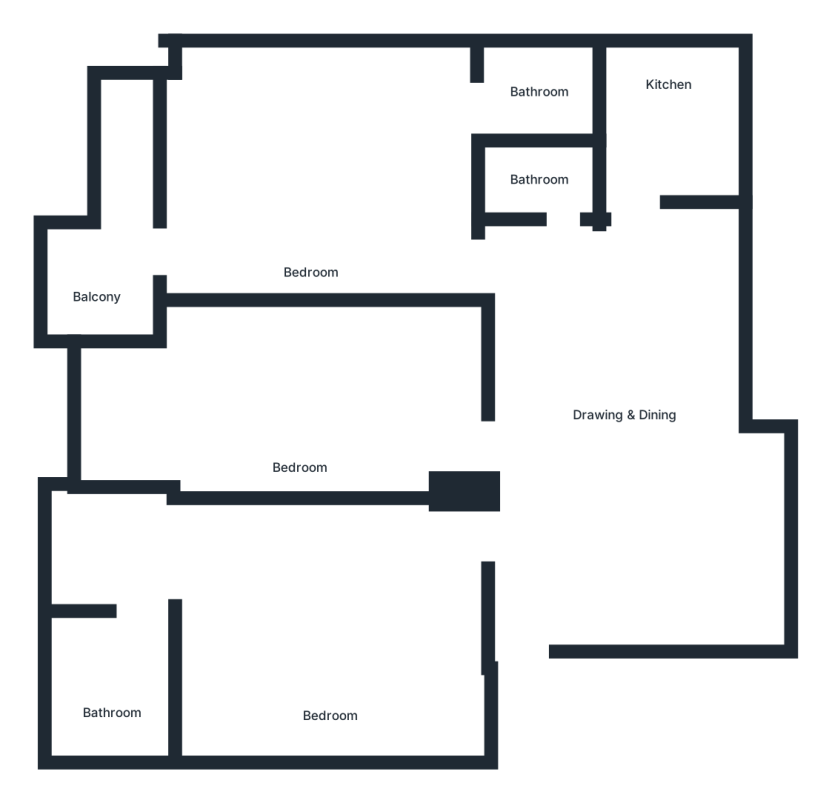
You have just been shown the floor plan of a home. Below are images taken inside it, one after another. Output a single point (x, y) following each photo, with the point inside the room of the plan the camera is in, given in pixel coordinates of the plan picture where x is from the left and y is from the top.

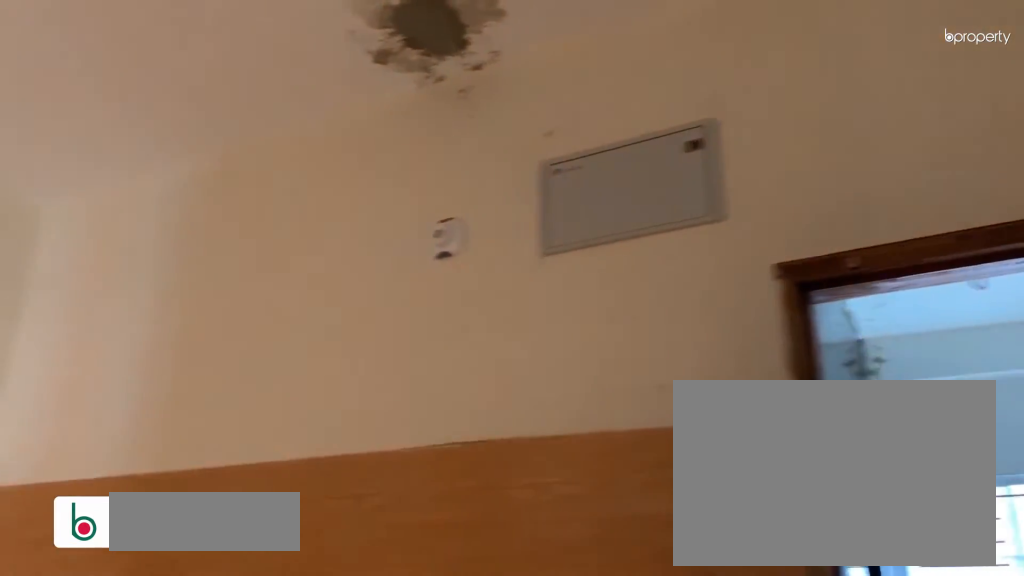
(636, 407)
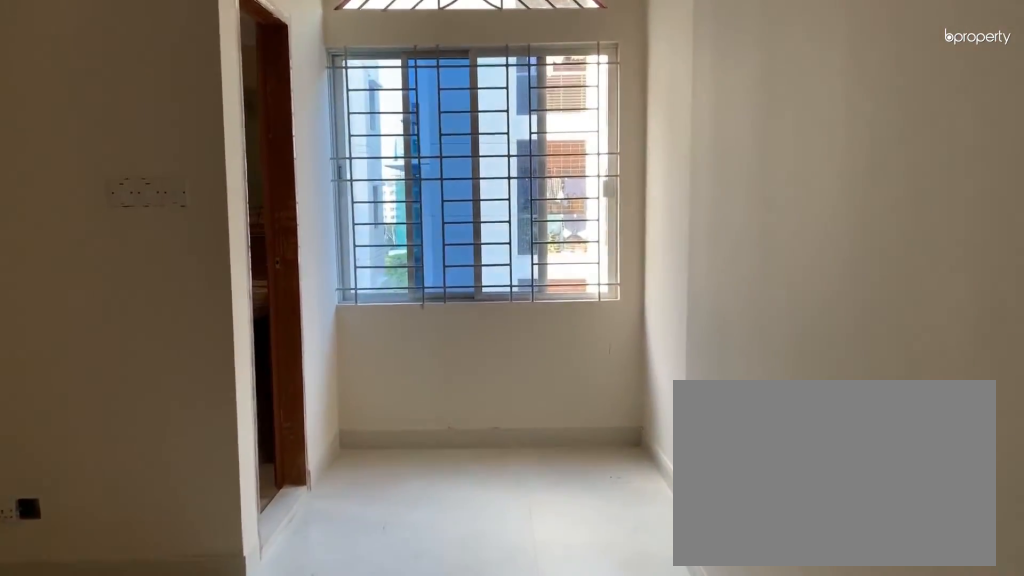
(330, 629)
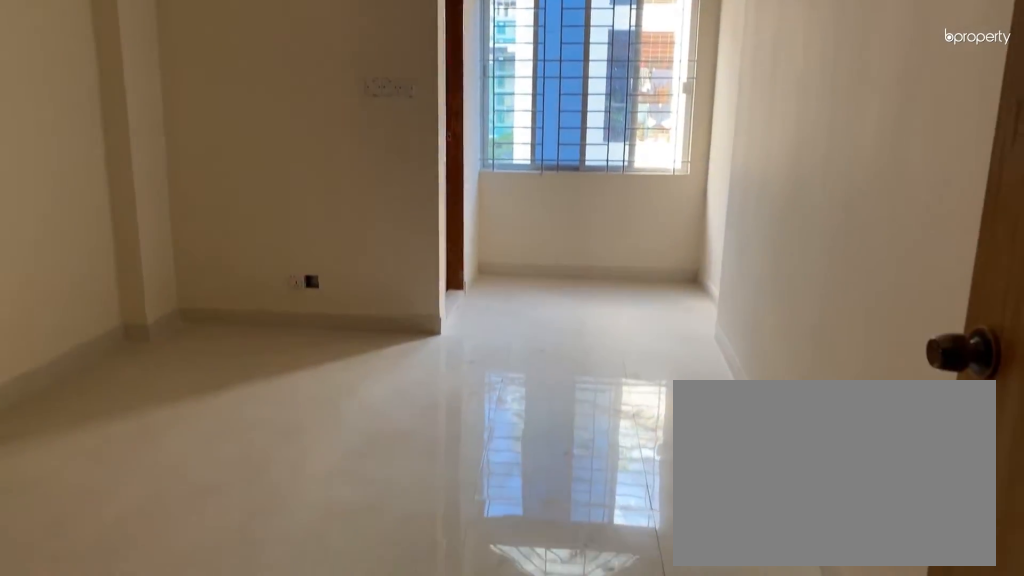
(330, 629)
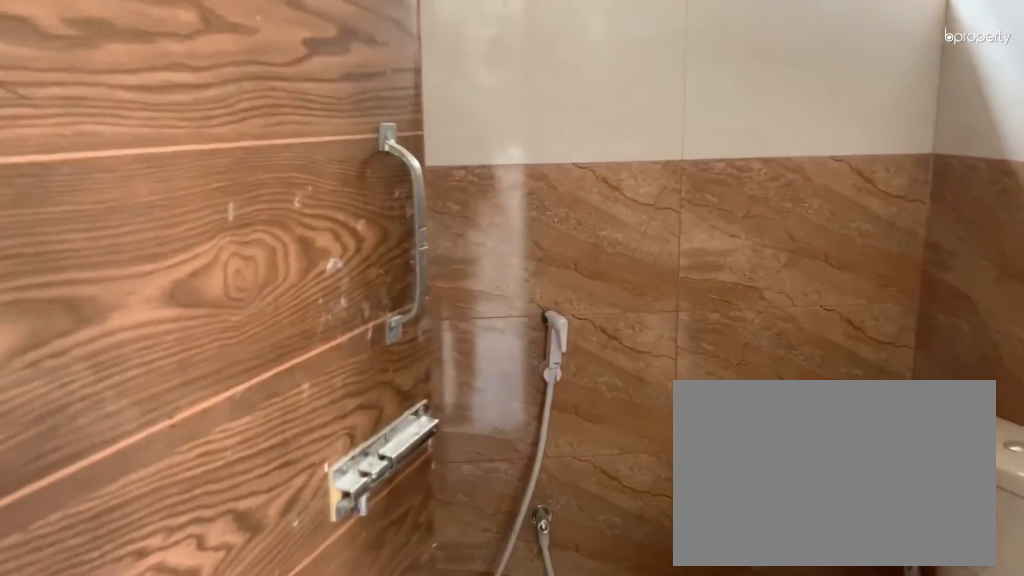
(147, 601)
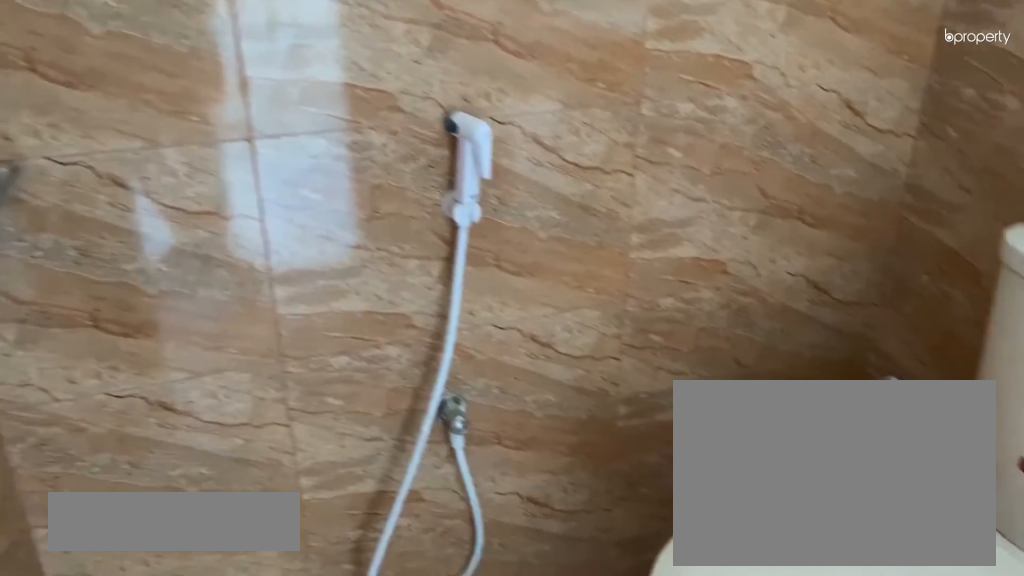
(109, 718)
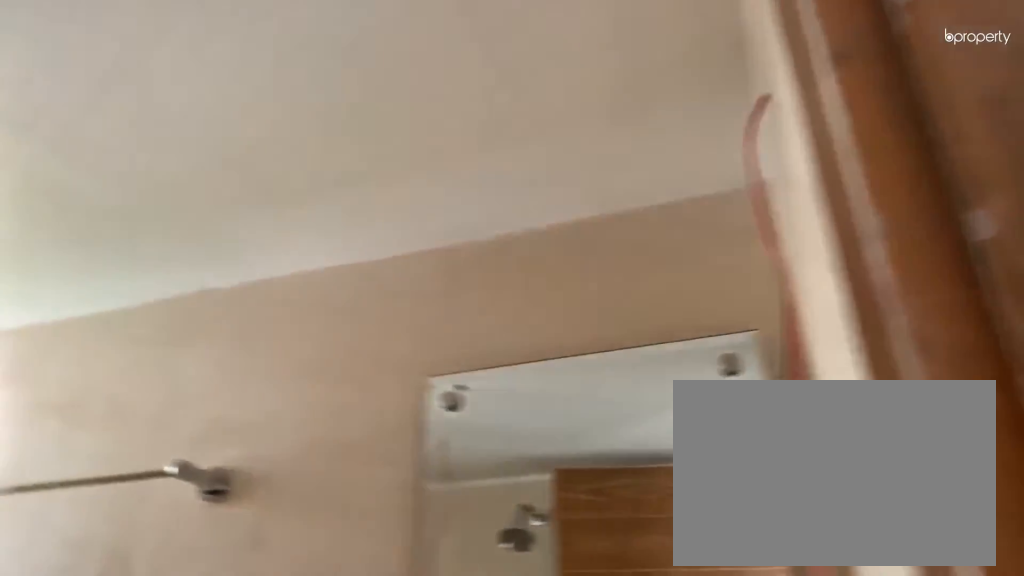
(108, 718)
